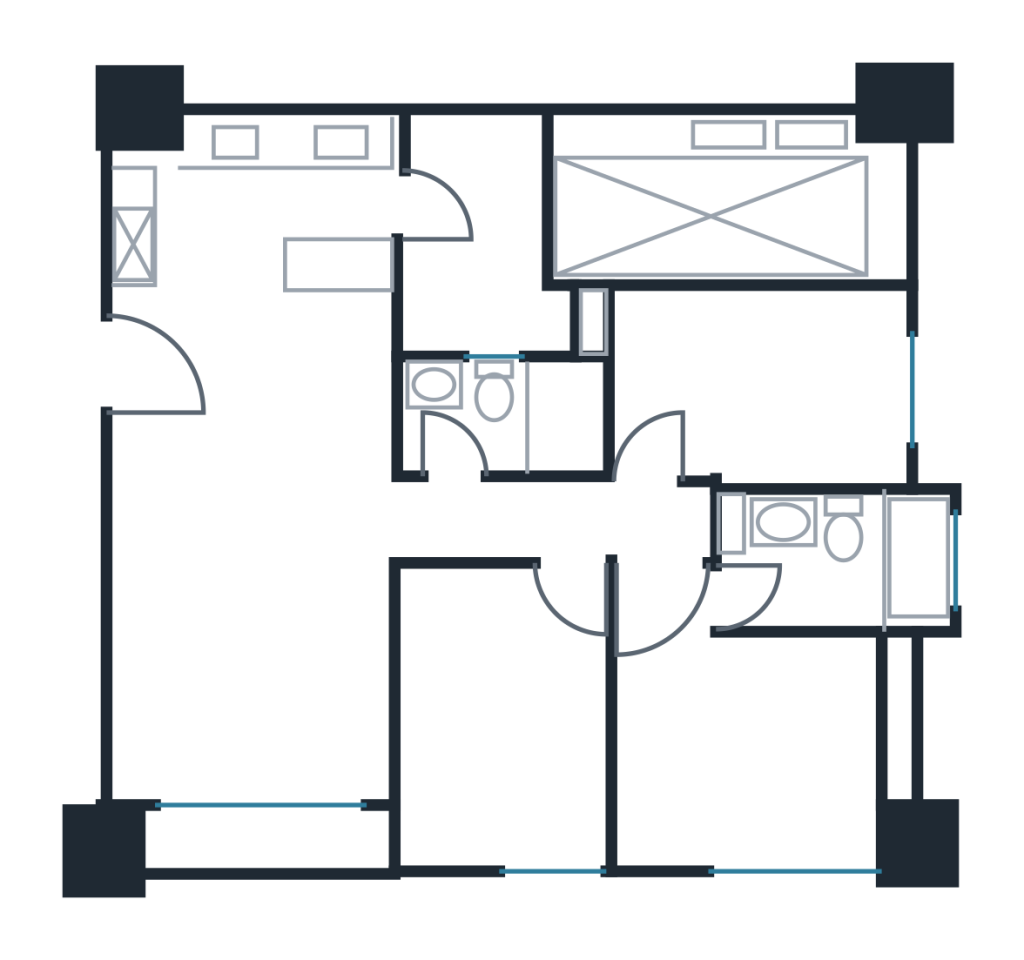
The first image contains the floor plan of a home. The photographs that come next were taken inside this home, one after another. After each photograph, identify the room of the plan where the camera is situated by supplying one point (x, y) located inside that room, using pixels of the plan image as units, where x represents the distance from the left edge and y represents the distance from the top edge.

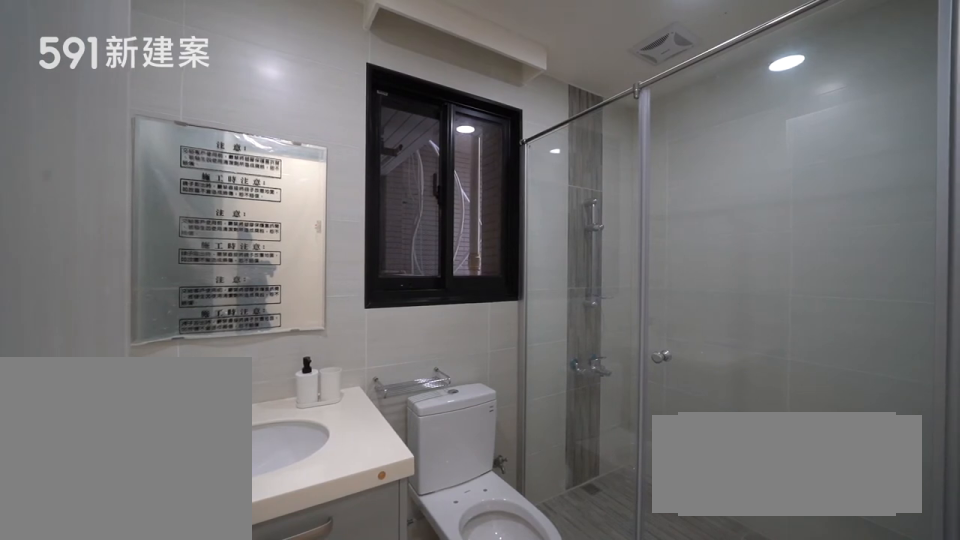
(509, 415)
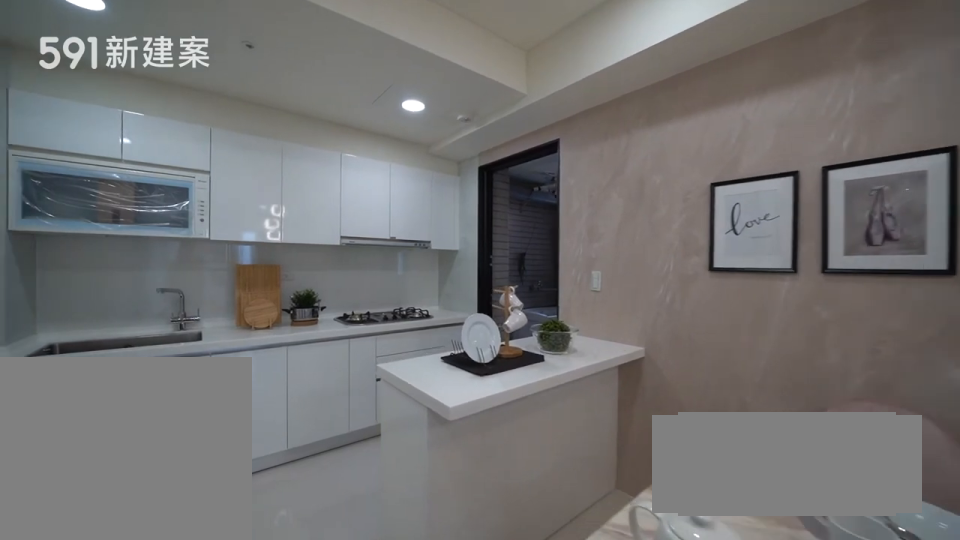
(260, 207)
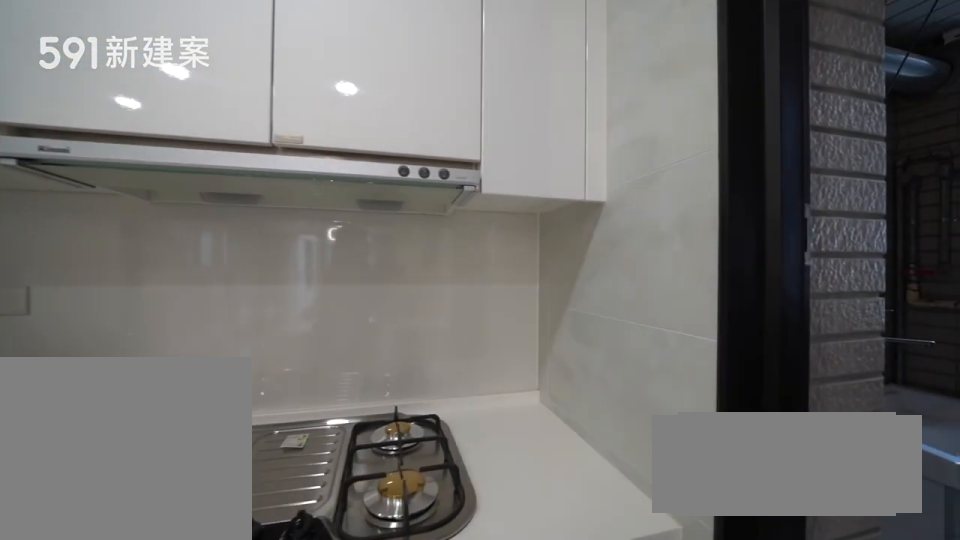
(260, 207)
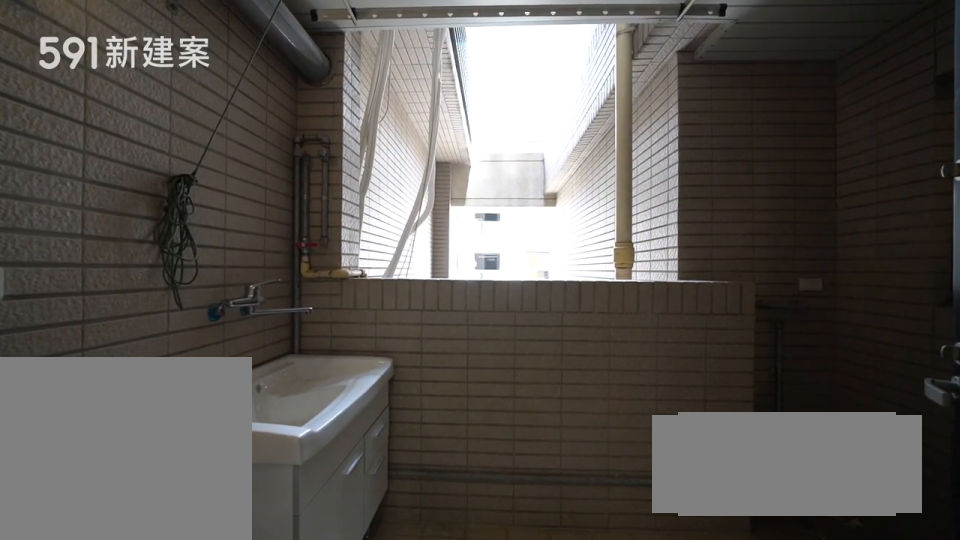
(497, 234)
